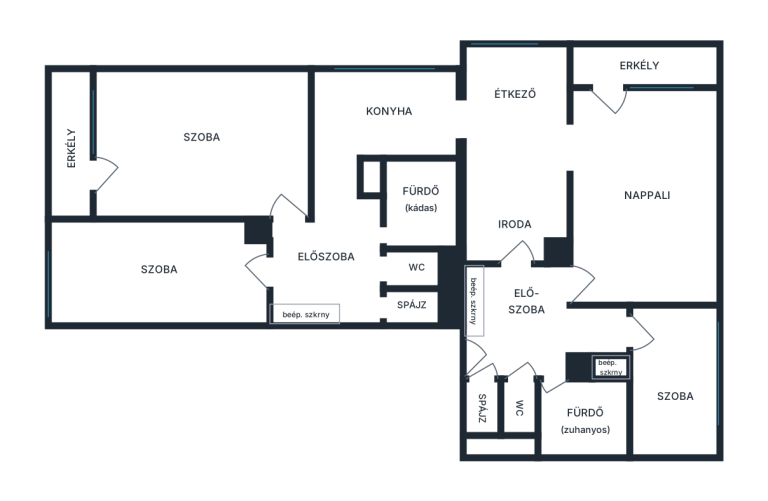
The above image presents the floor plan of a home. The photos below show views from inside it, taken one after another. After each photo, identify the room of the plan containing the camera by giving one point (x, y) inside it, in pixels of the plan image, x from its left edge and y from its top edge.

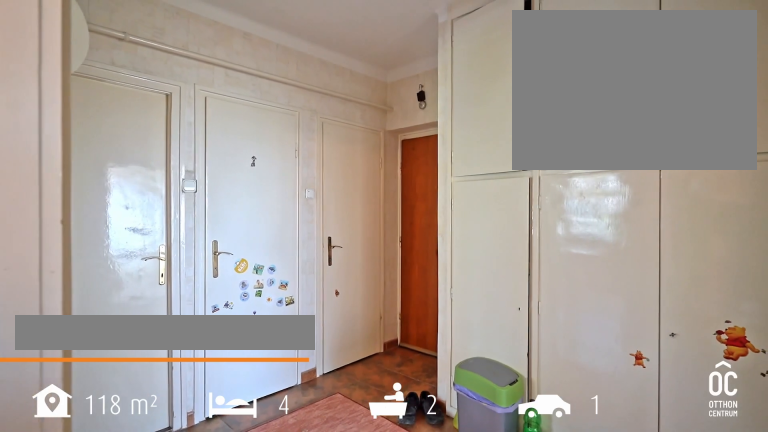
(338, 257)
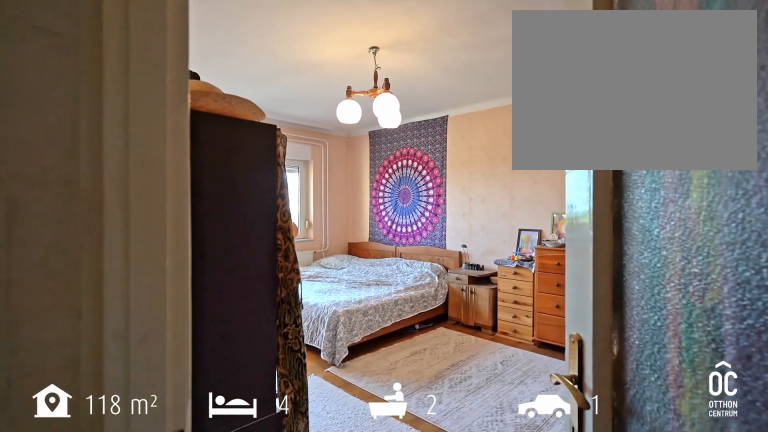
(201, 144)
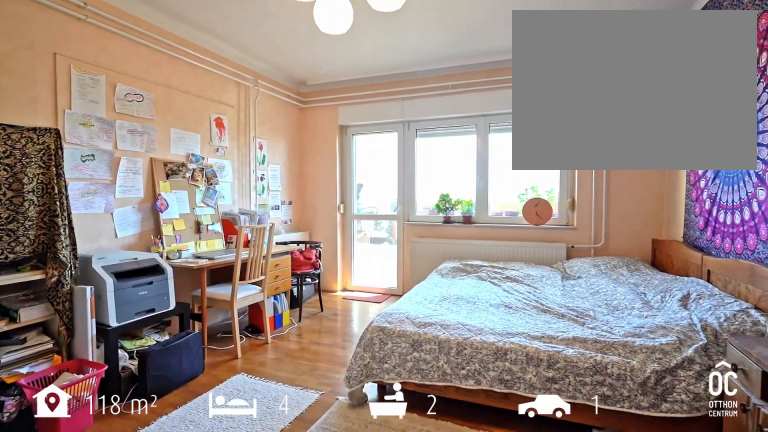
(201, 144)
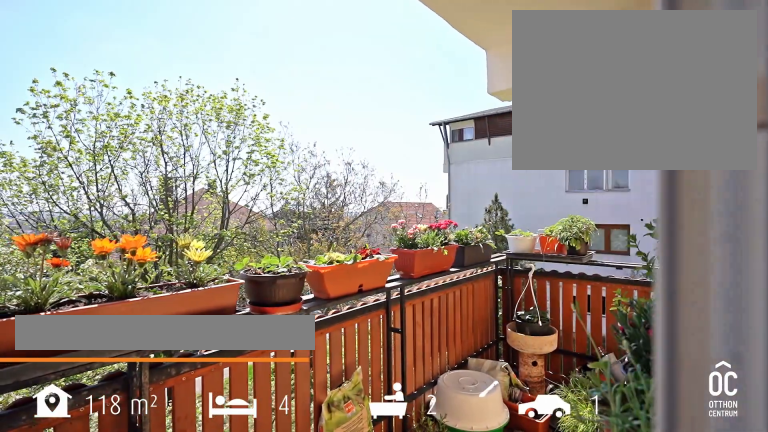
(71, 148)
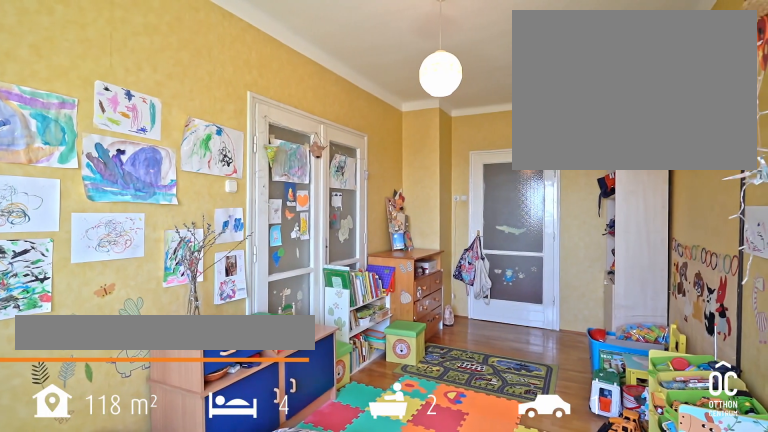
(163, 268)
